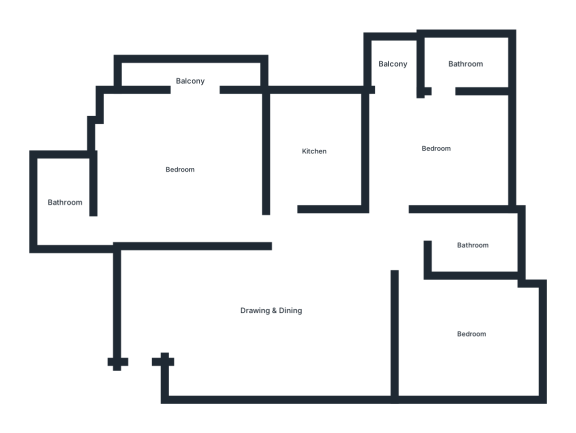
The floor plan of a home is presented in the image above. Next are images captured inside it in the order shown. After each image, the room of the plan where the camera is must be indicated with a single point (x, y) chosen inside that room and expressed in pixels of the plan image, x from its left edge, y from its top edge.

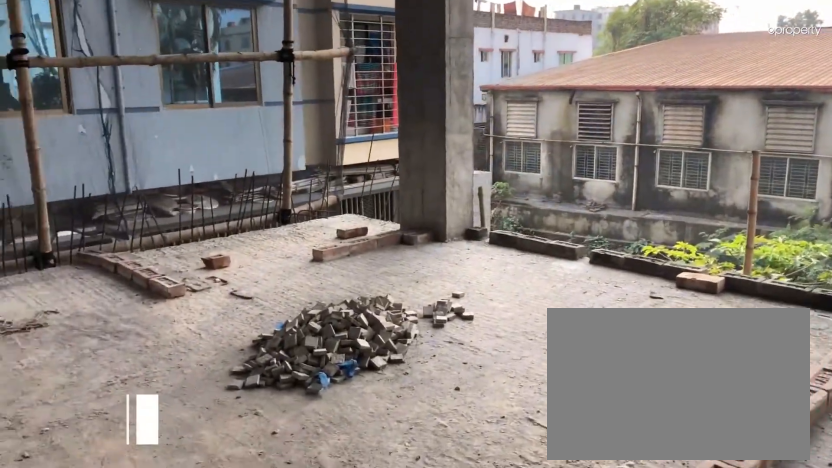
(436, 149)
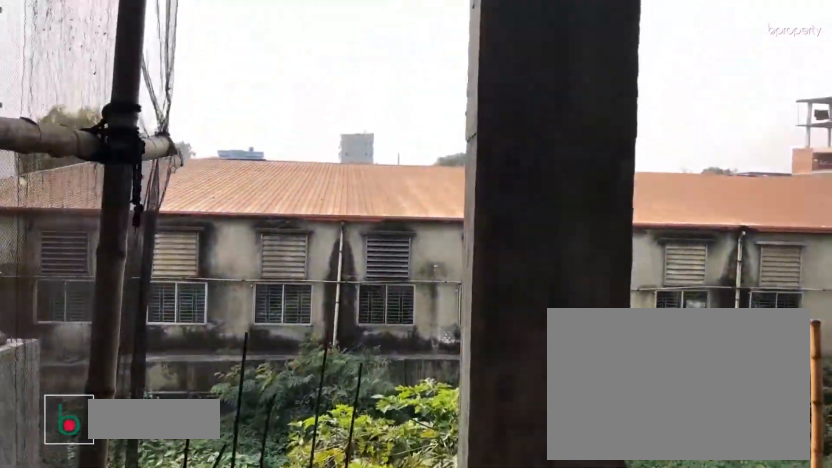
(467, 64)
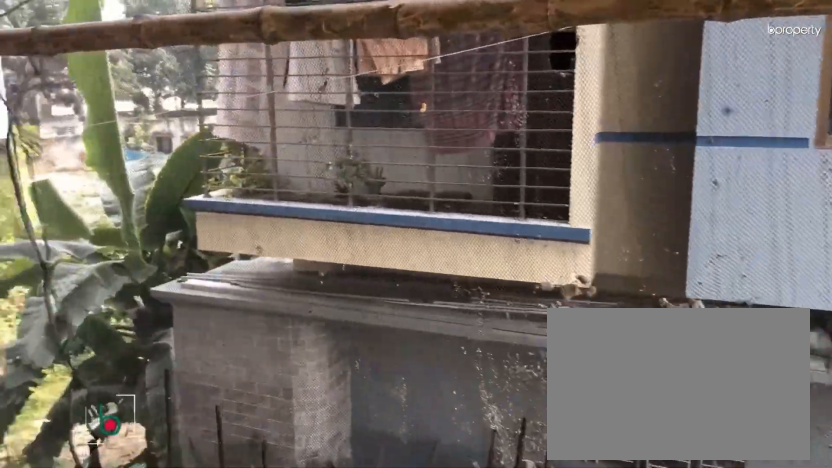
(394, 64)
